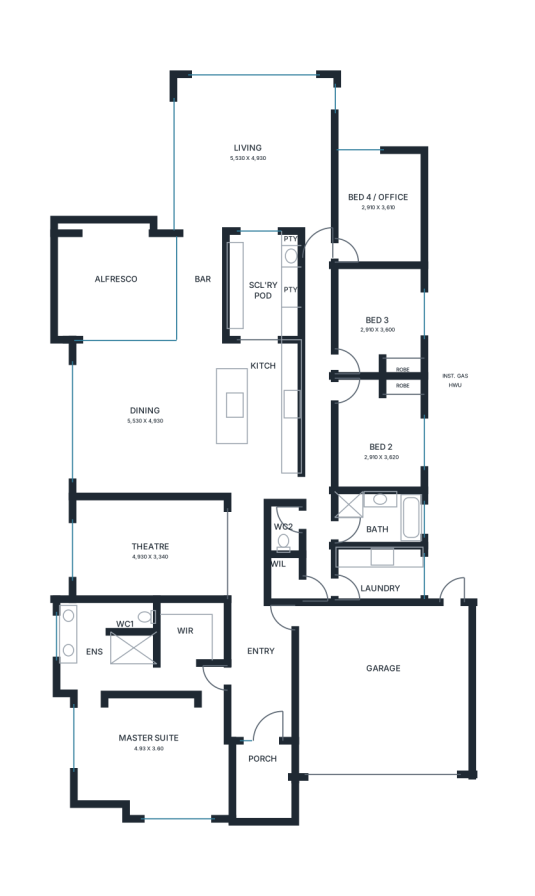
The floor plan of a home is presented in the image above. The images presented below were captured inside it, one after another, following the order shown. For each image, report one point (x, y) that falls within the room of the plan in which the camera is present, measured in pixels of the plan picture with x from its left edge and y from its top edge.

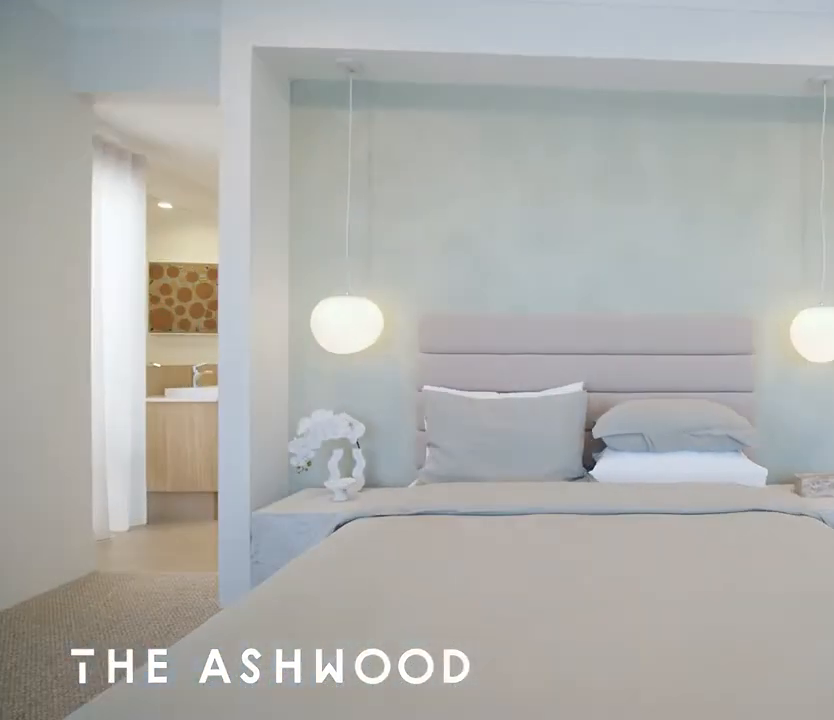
(148, 704)
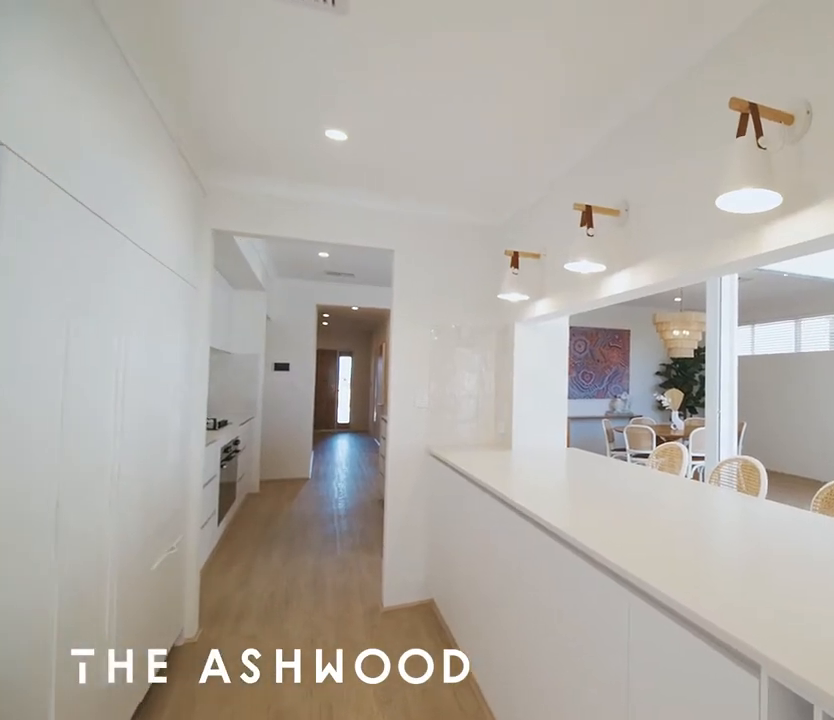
(238, 284)
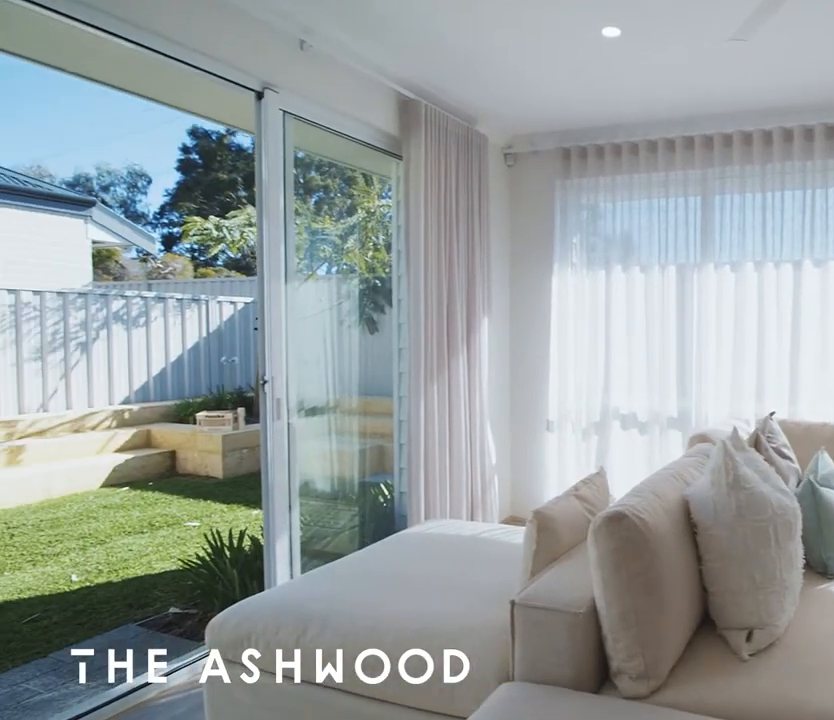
(254, 153)
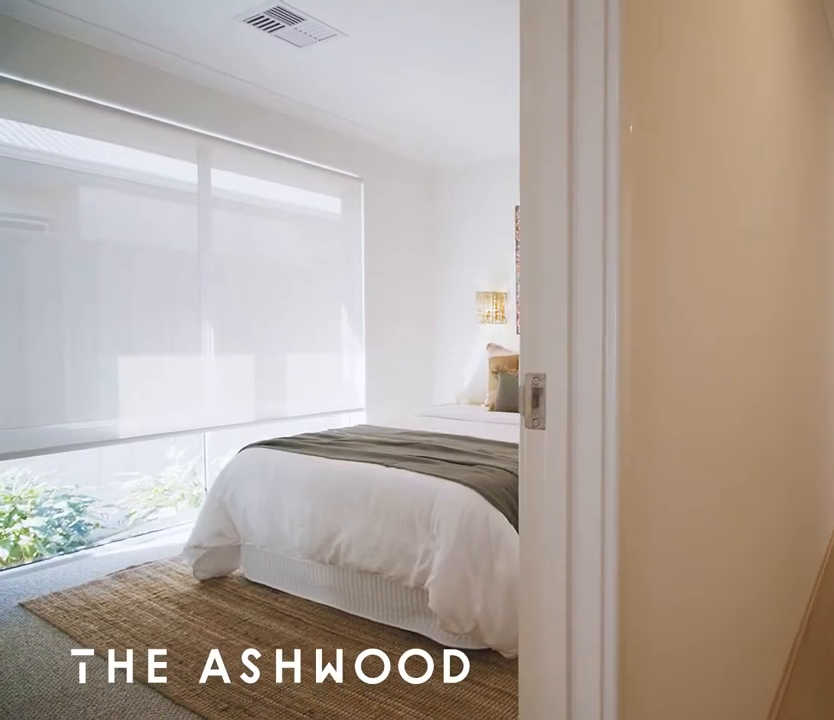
(378, 433)
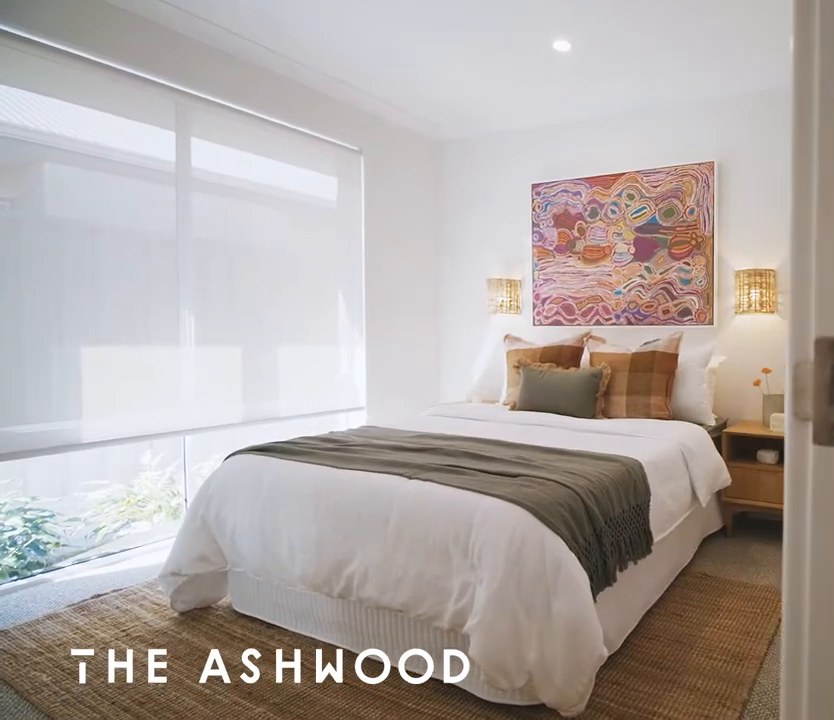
(378, 433)
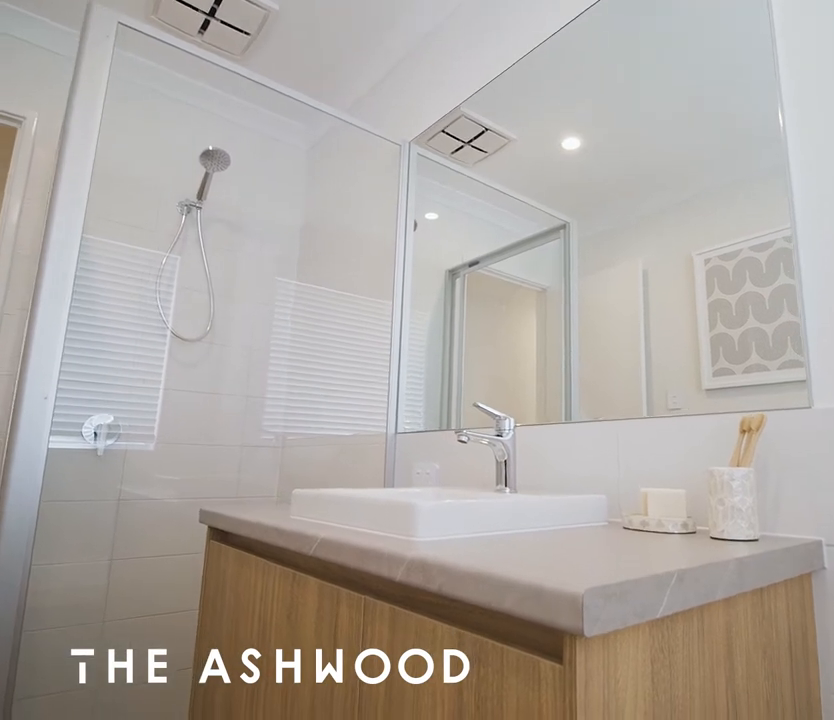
(378, 518)
